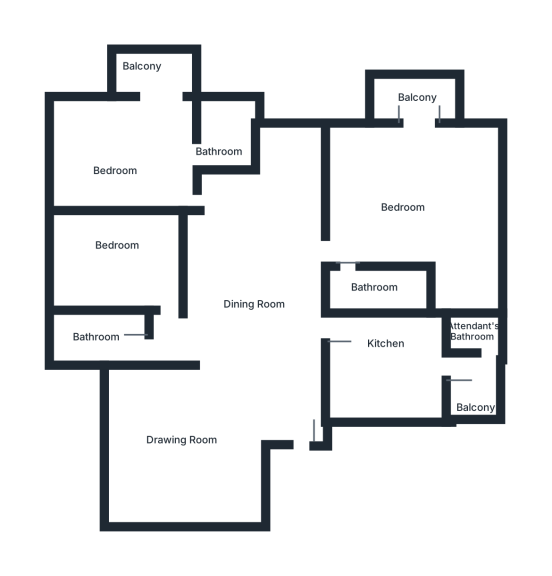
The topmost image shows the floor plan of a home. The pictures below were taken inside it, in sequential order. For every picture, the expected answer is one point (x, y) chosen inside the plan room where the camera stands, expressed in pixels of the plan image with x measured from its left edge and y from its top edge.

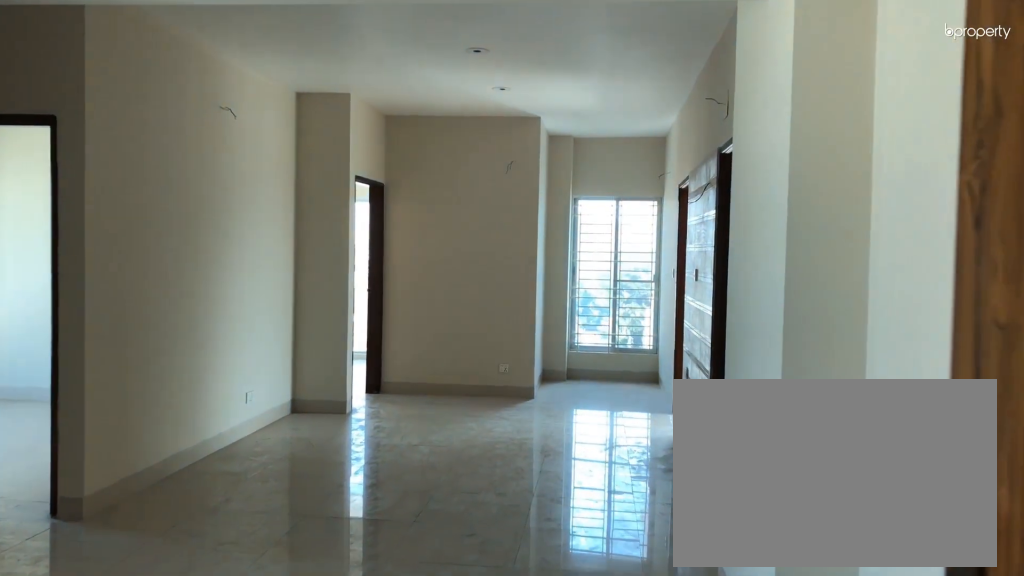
(255, 370)
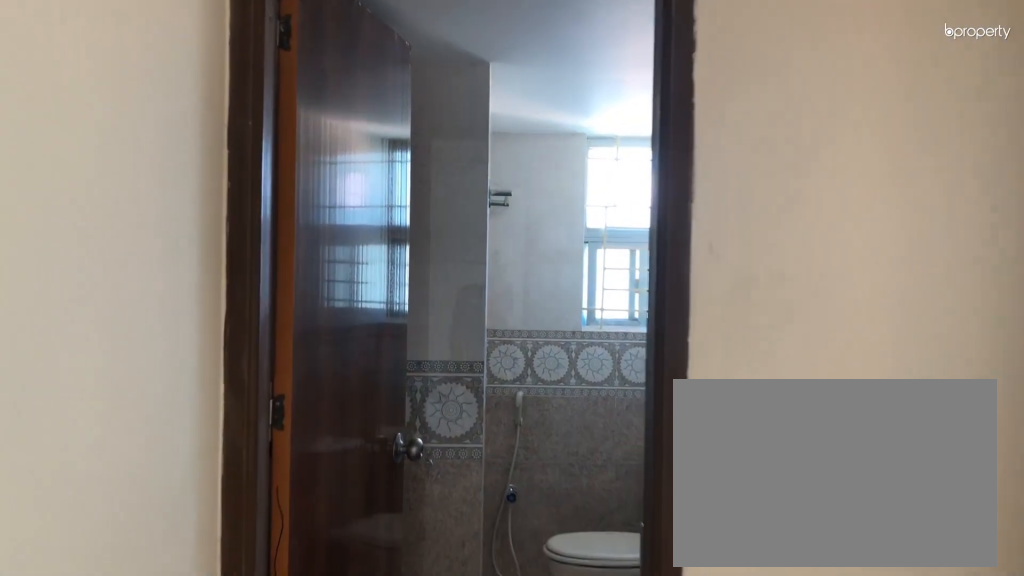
(242, 379)
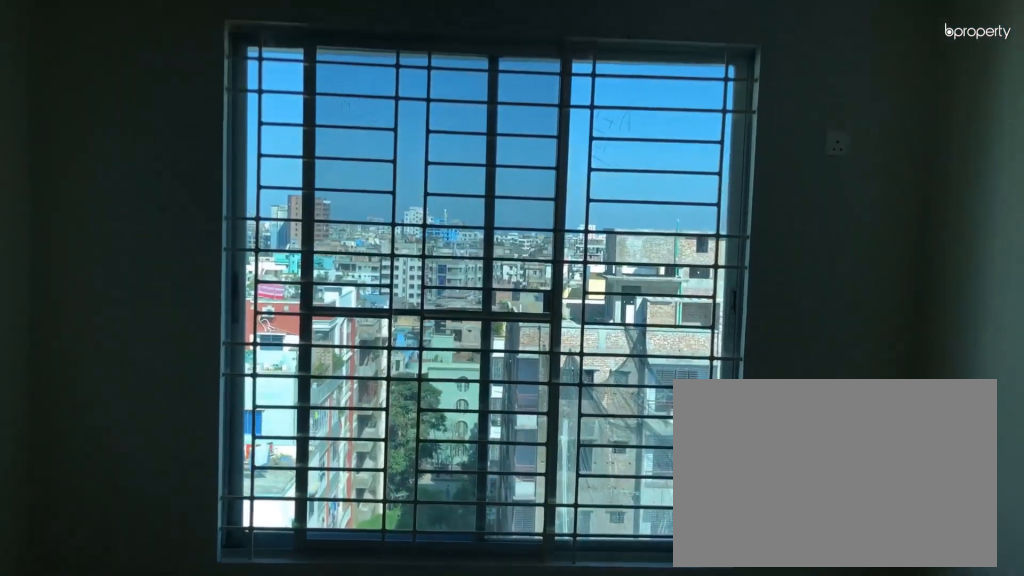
(125, 258)
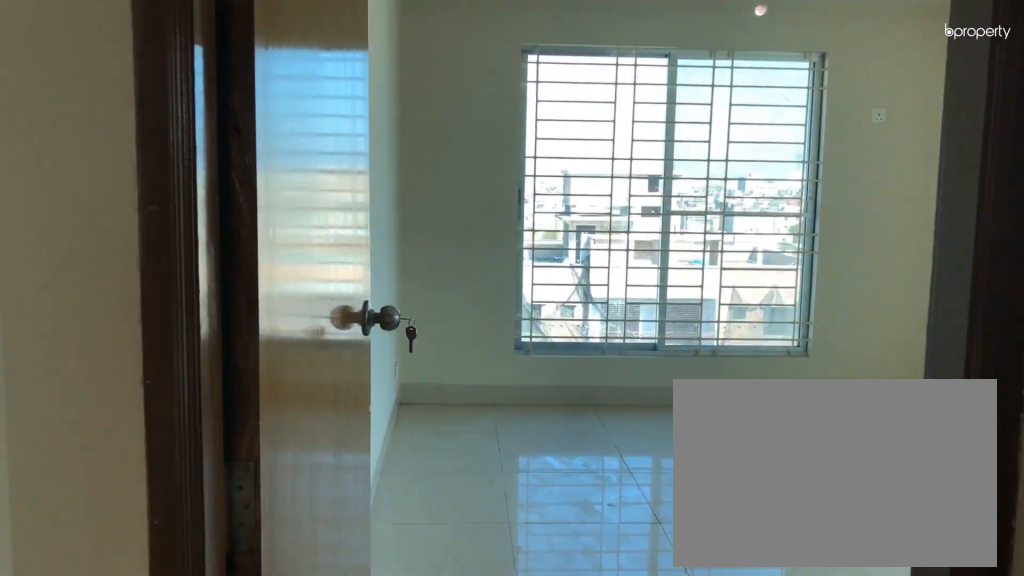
(231, 207)
